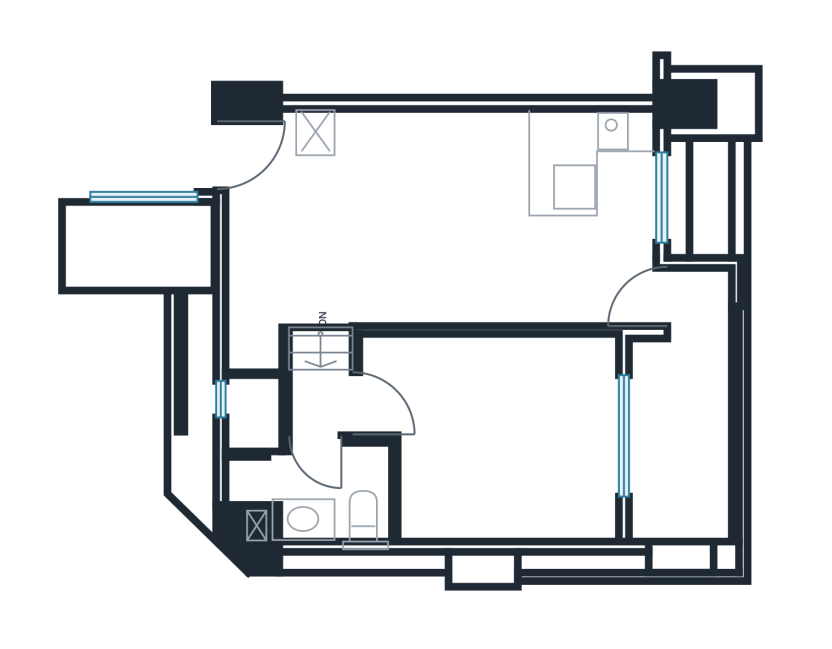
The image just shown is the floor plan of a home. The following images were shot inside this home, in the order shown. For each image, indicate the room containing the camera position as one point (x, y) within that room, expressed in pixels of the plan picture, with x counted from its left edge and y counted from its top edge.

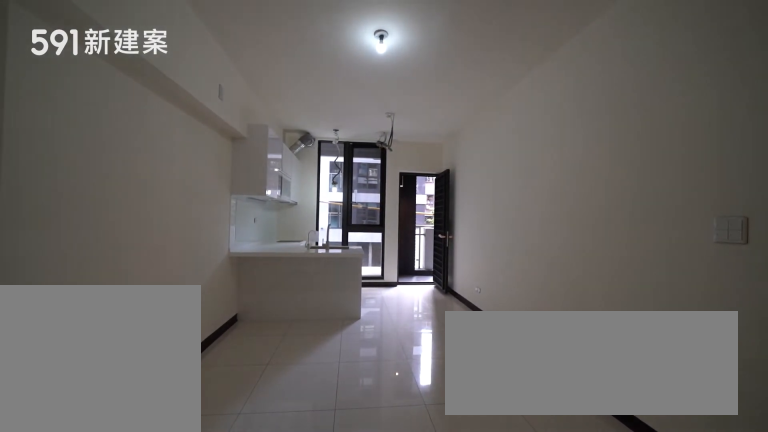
(381, 231)
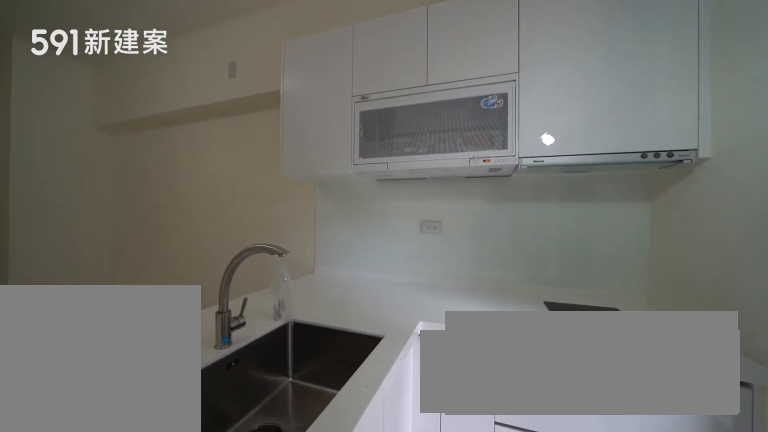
(585, 187)
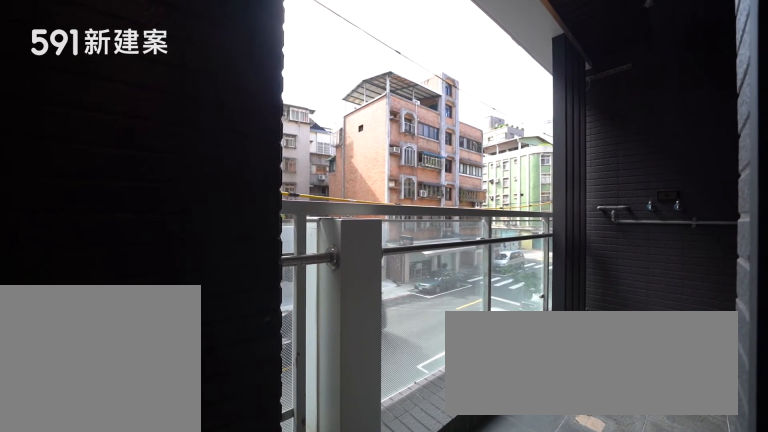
(683, 418)
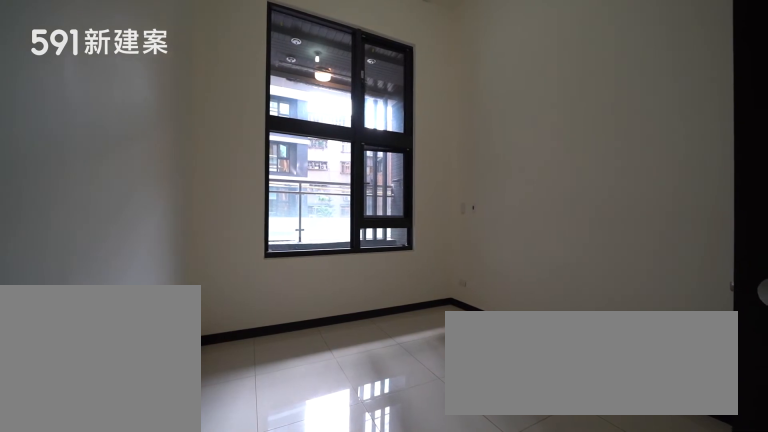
(499, 436)
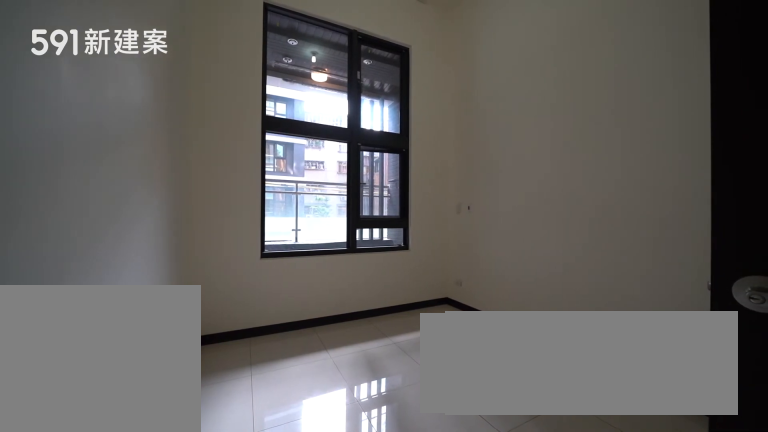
(499, 436)
